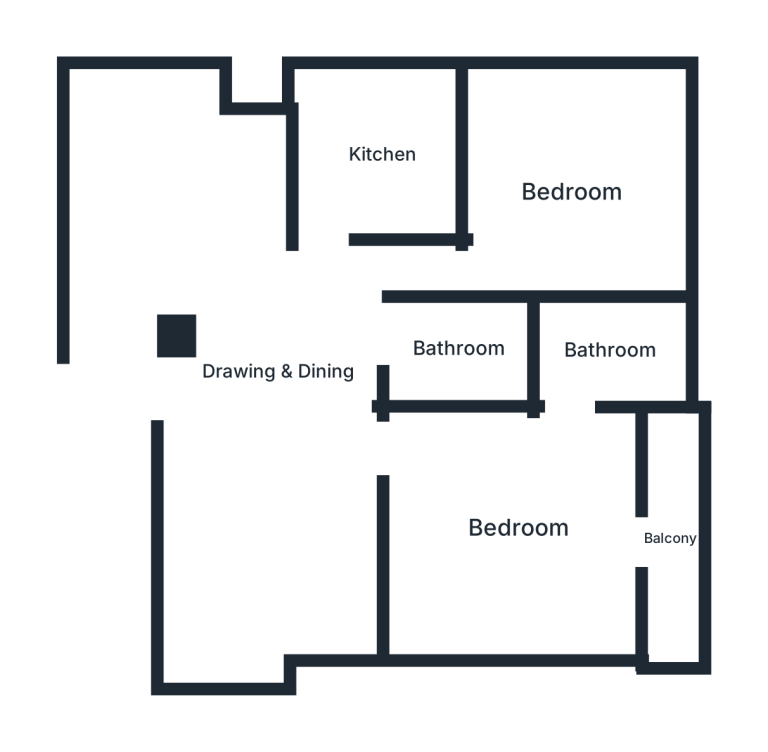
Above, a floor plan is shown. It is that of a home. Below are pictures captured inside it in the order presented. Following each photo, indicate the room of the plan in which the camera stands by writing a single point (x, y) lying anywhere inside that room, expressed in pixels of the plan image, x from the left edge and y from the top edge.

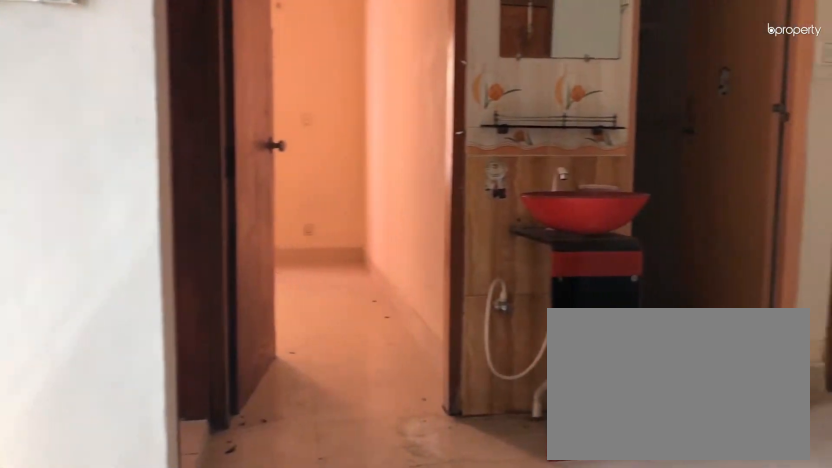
(277, 366)
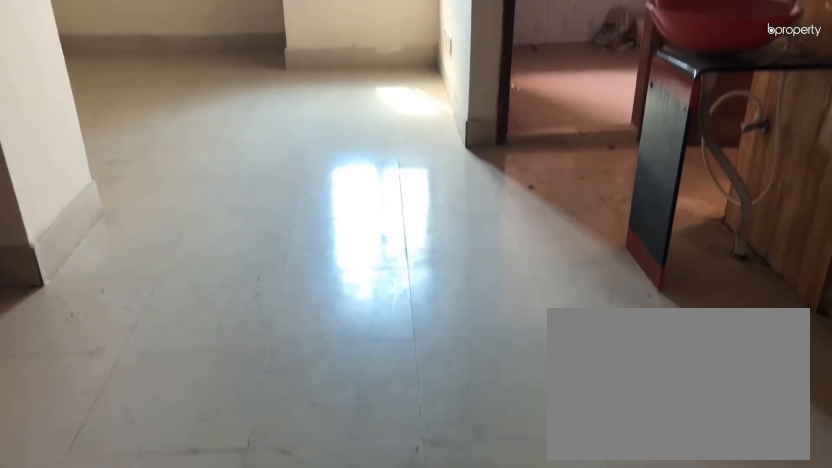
(276, 365)
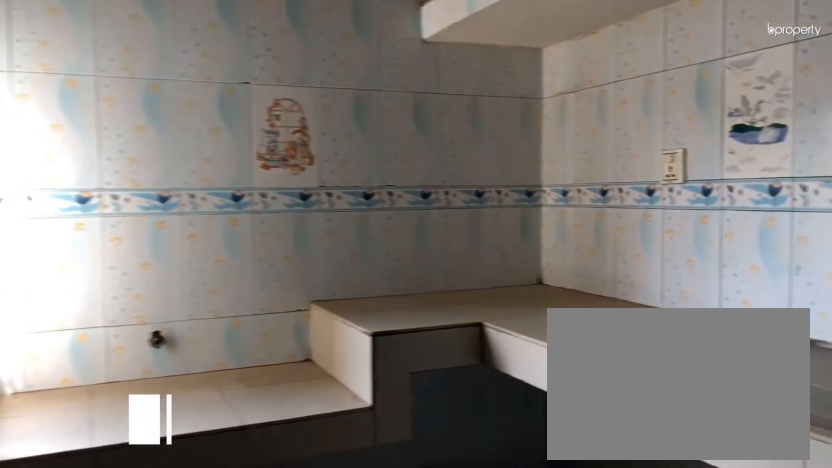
(381, 155)
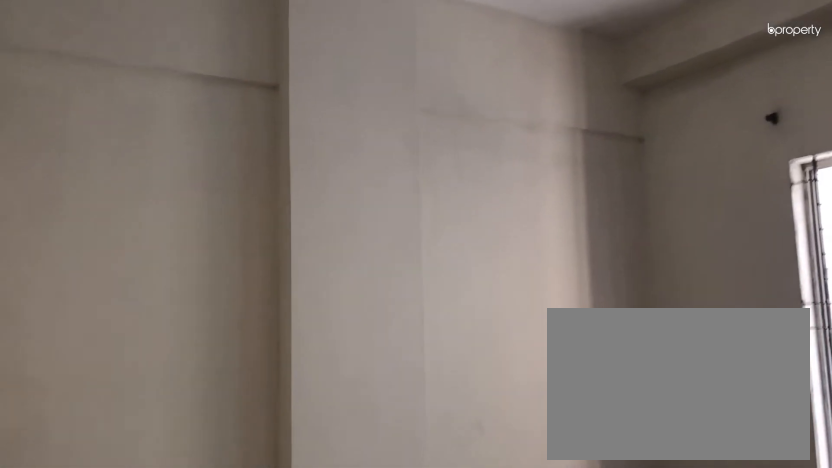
(573, 190)
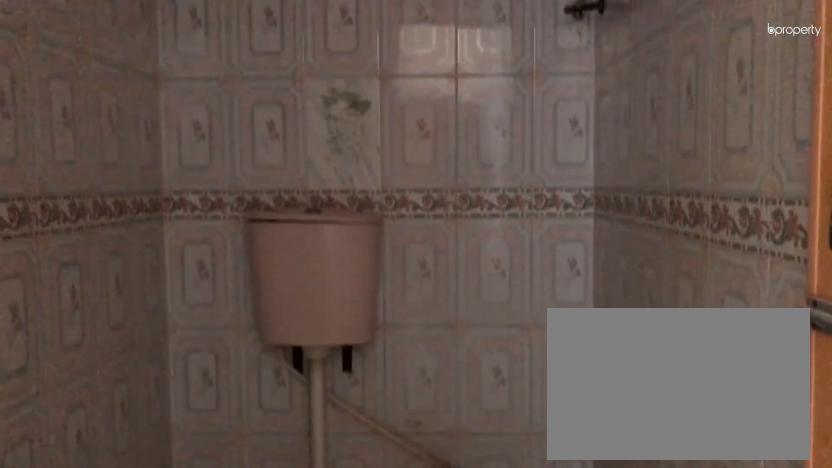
(462, 348)
